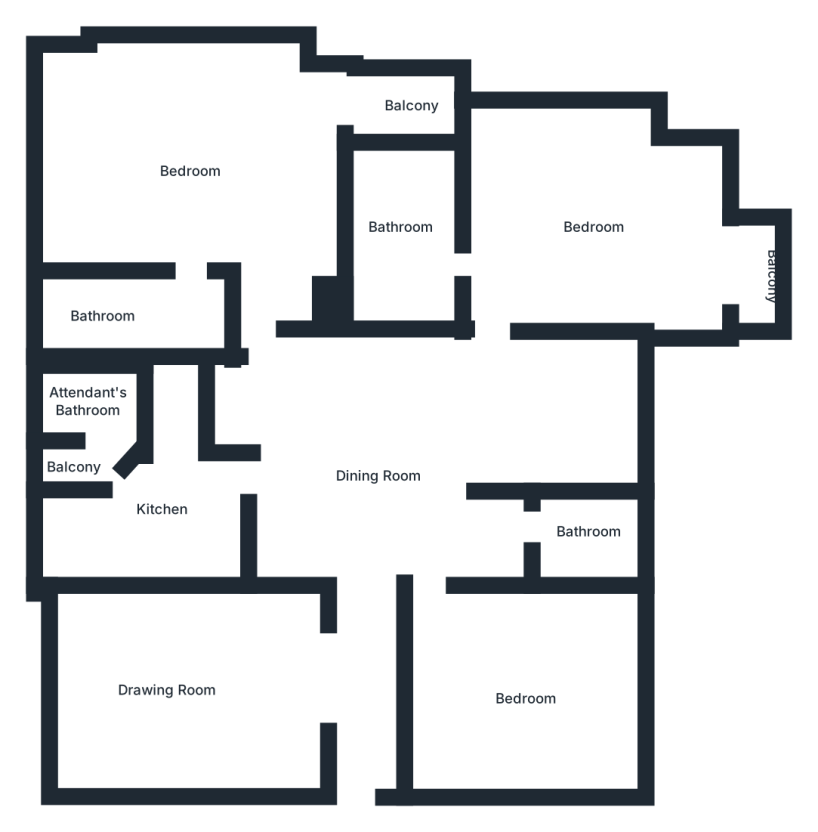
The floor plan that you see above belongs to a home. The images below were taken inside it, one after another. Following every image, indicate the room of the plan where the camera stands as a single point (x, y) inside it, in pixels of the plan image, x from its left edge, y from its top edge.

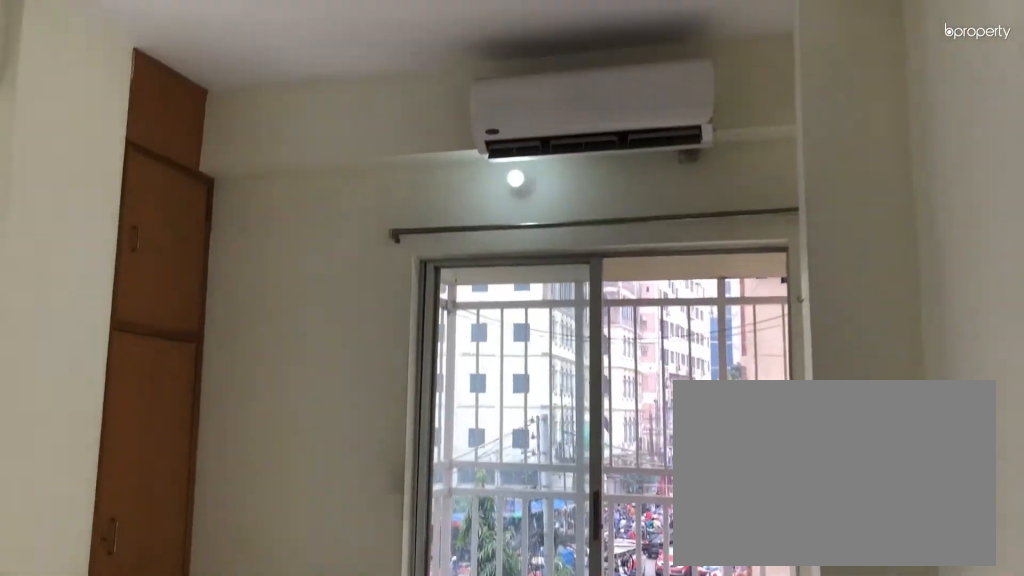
(595, 219)
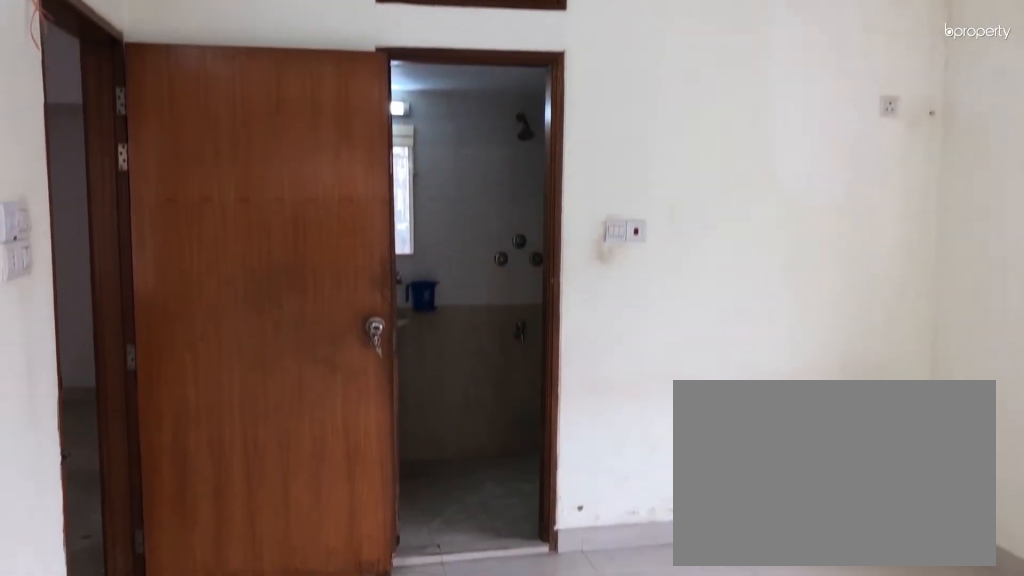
(595, 219)
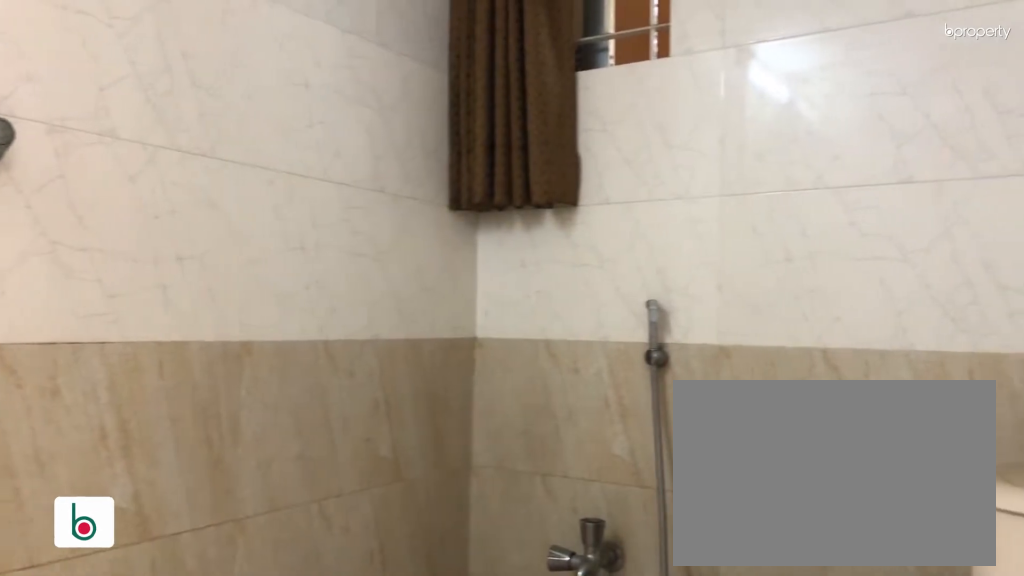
(402, 229)
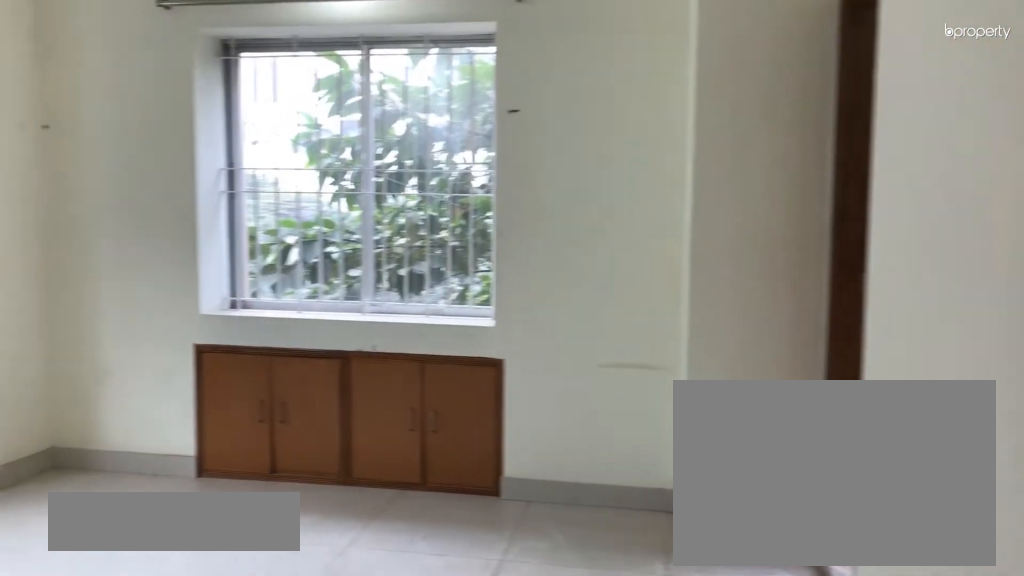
(181, 168)
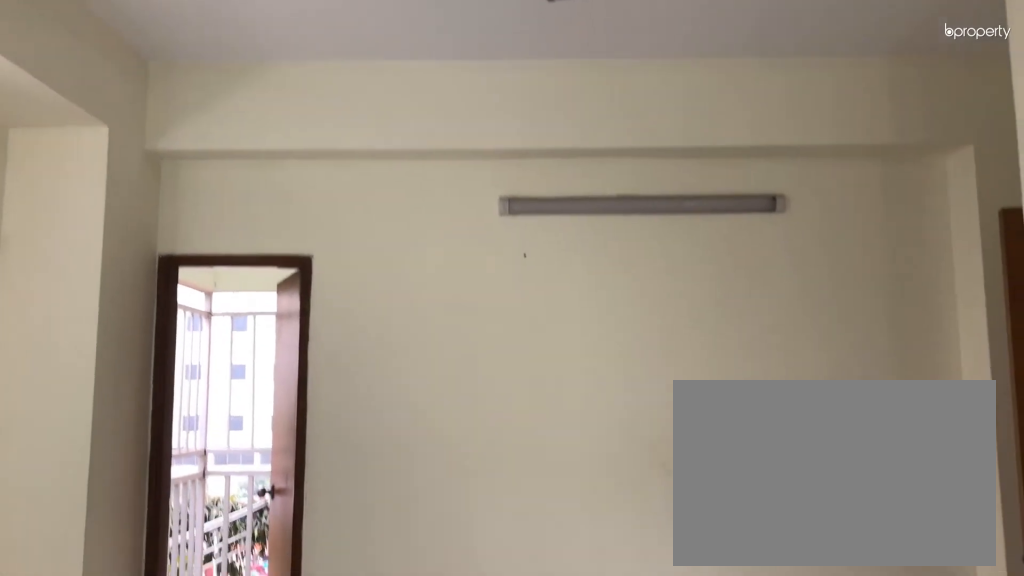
(181, 168)
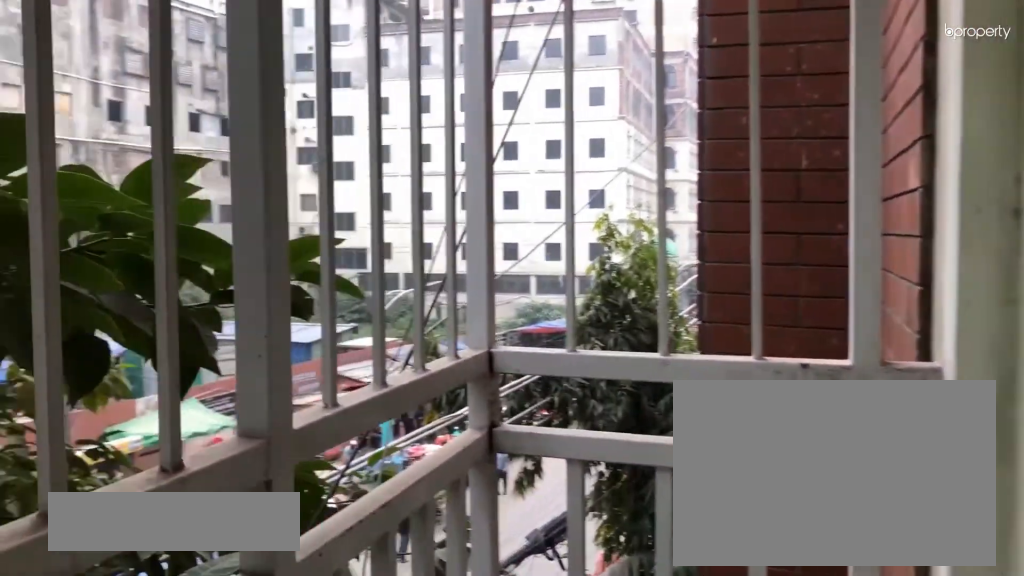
(415, 97)
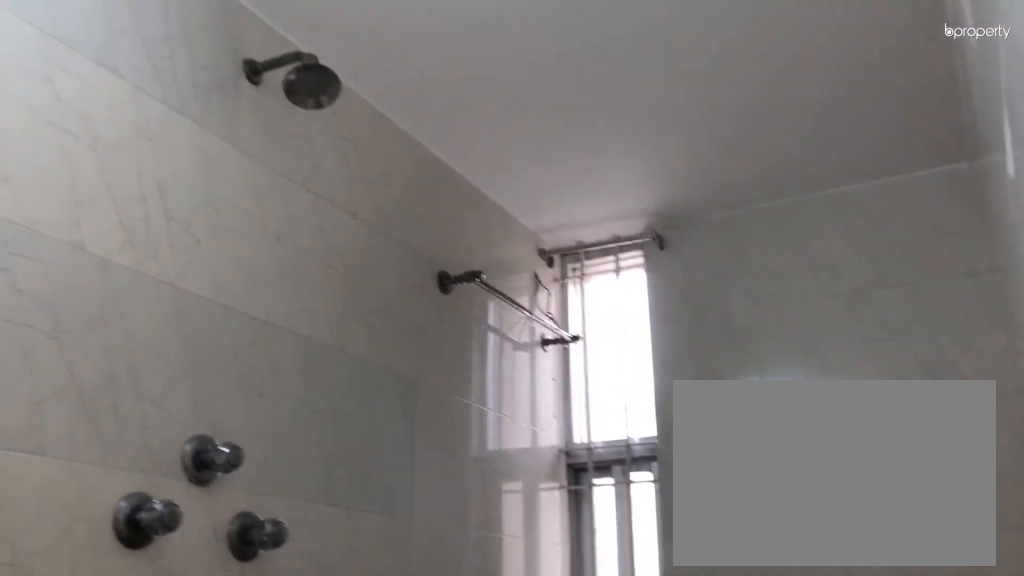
(123, 307)
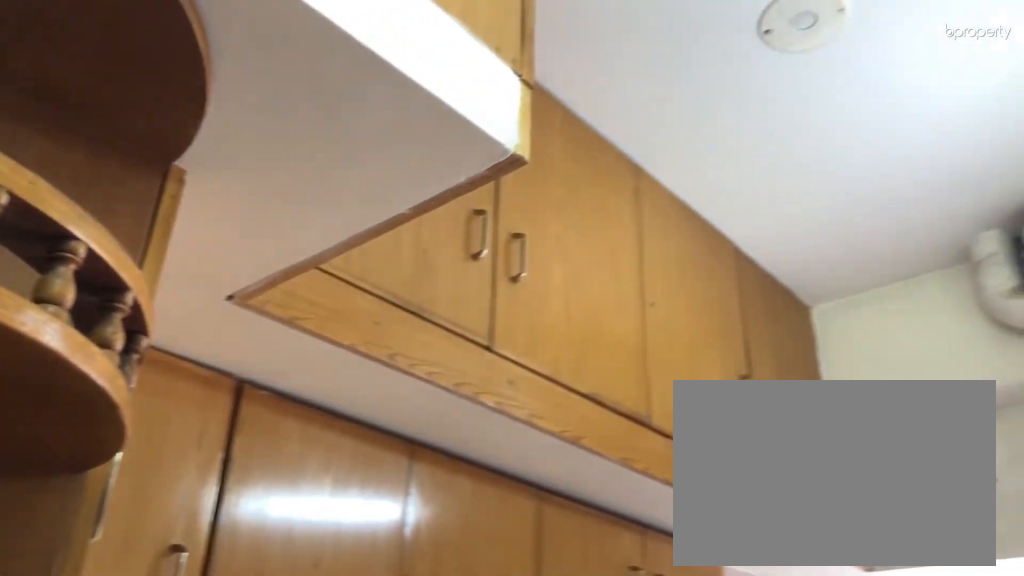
(191, 505)
